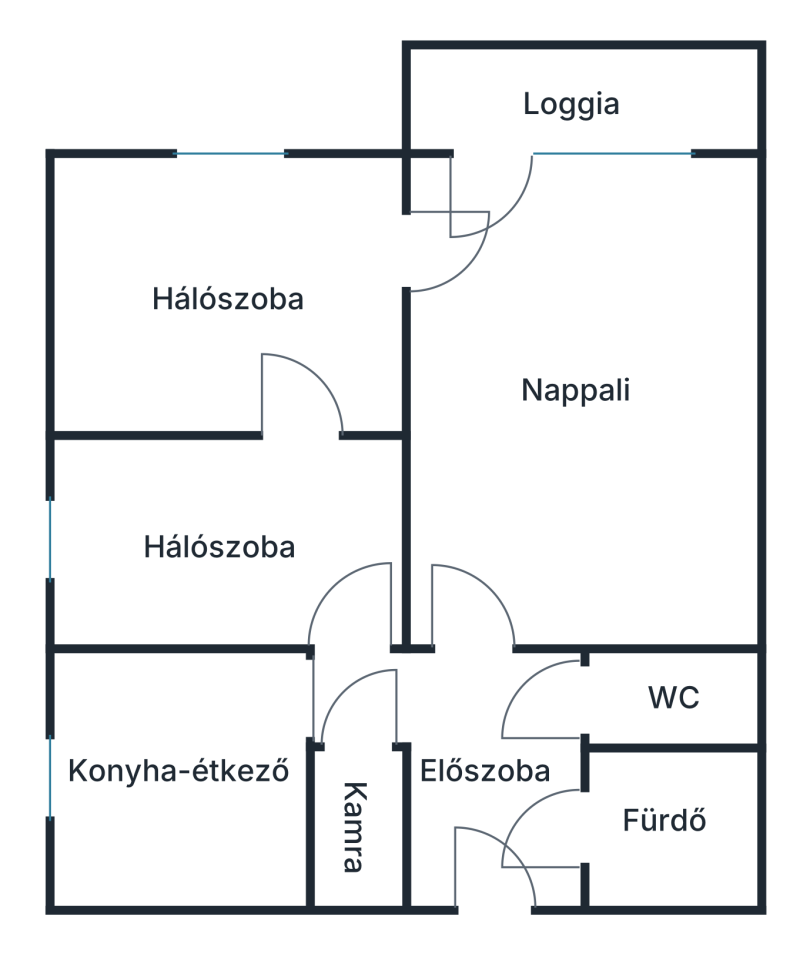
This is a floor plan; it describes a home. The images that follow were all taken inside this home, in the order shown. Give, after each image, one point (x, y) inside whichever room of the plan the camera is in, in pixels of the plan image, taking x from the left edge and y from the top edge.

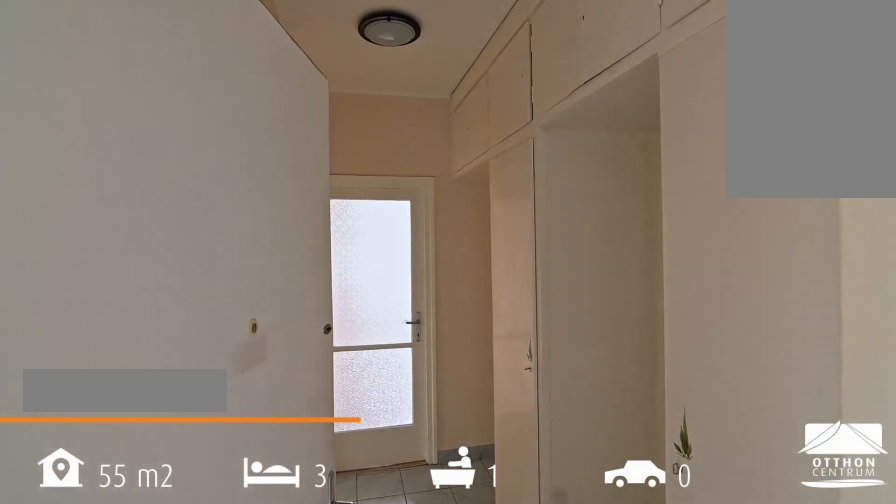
(490, 766)
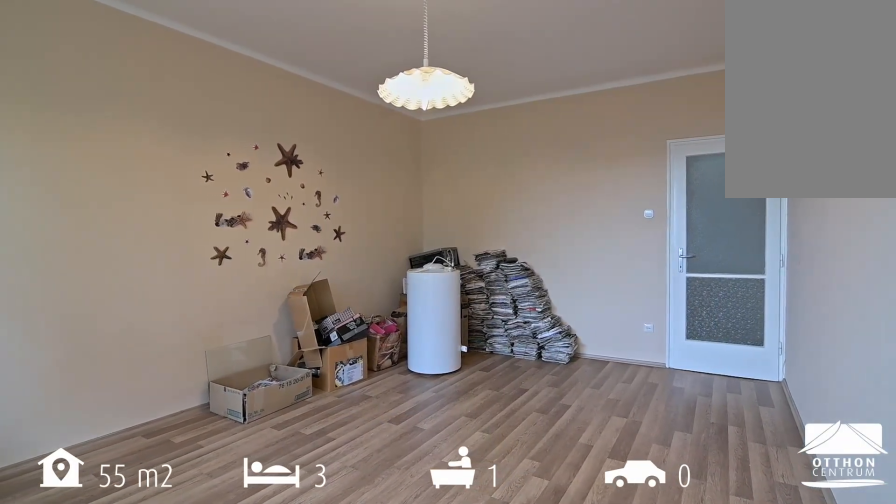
(580, 346)
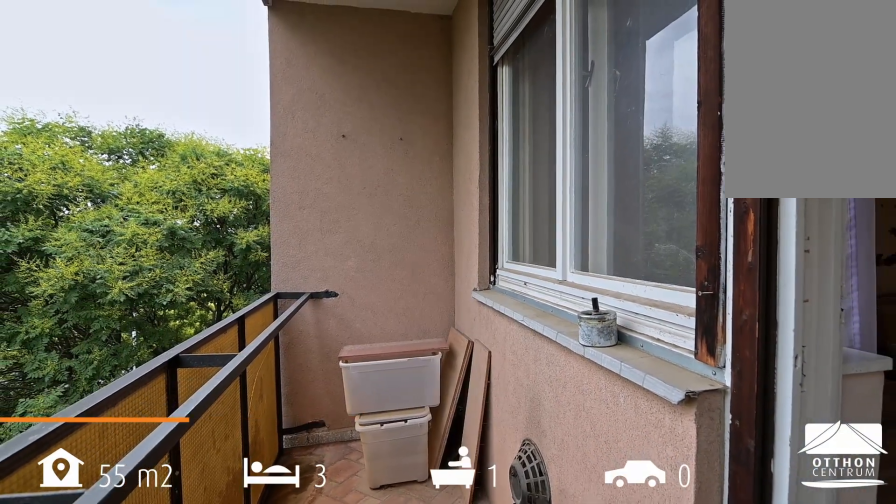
(617, 102)
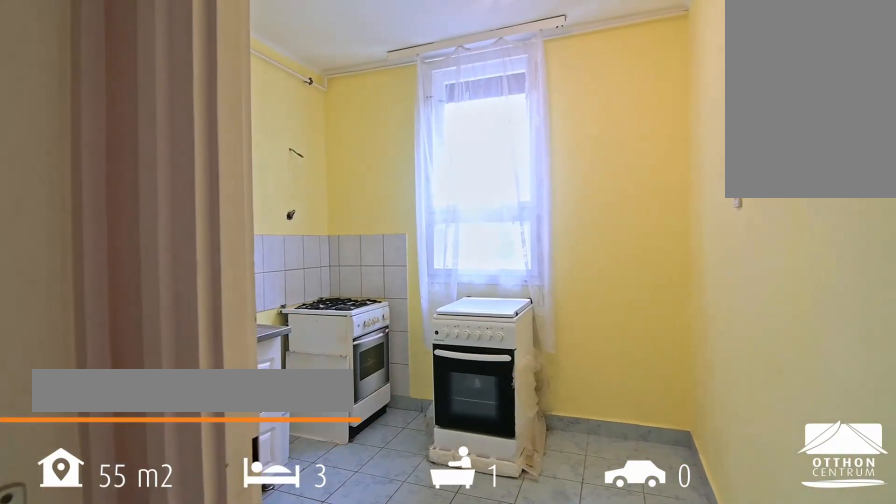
(196, 813)
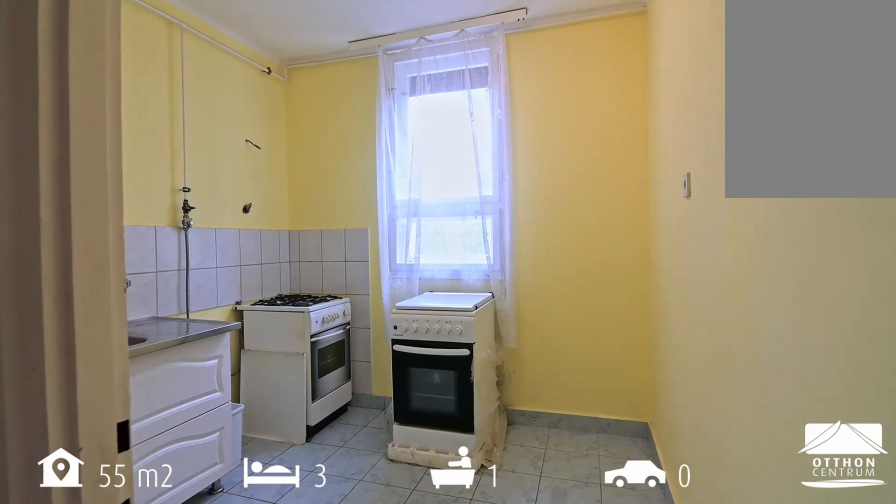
(195, 813)
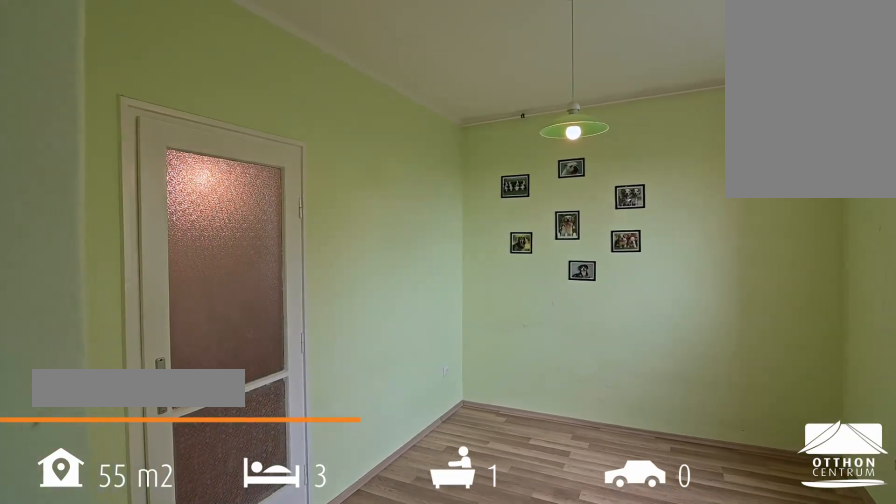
(237, 247)
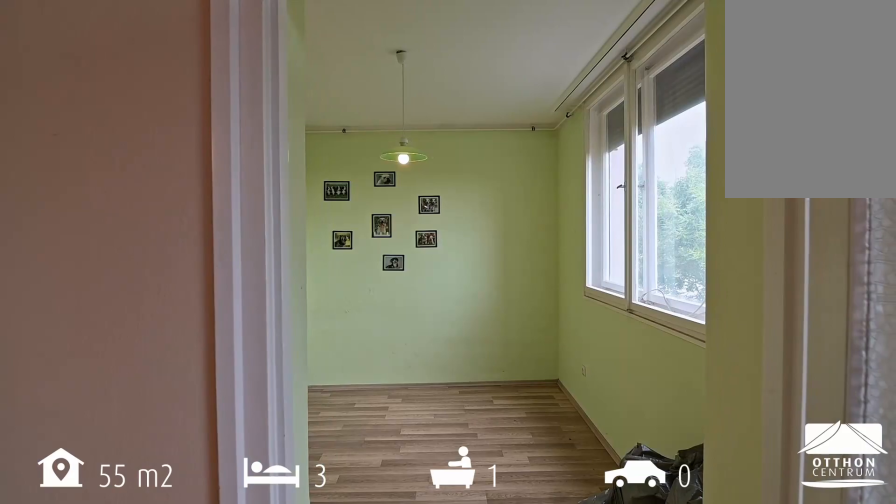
(236, 247)
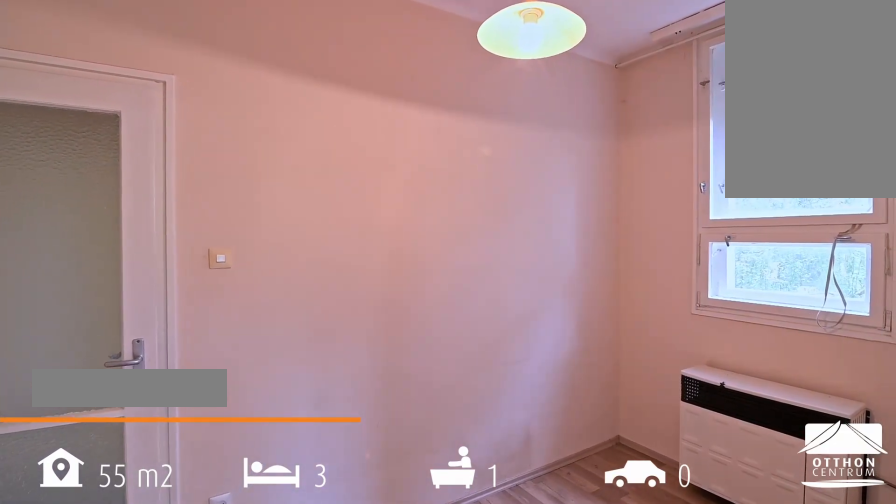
(236, 516)
